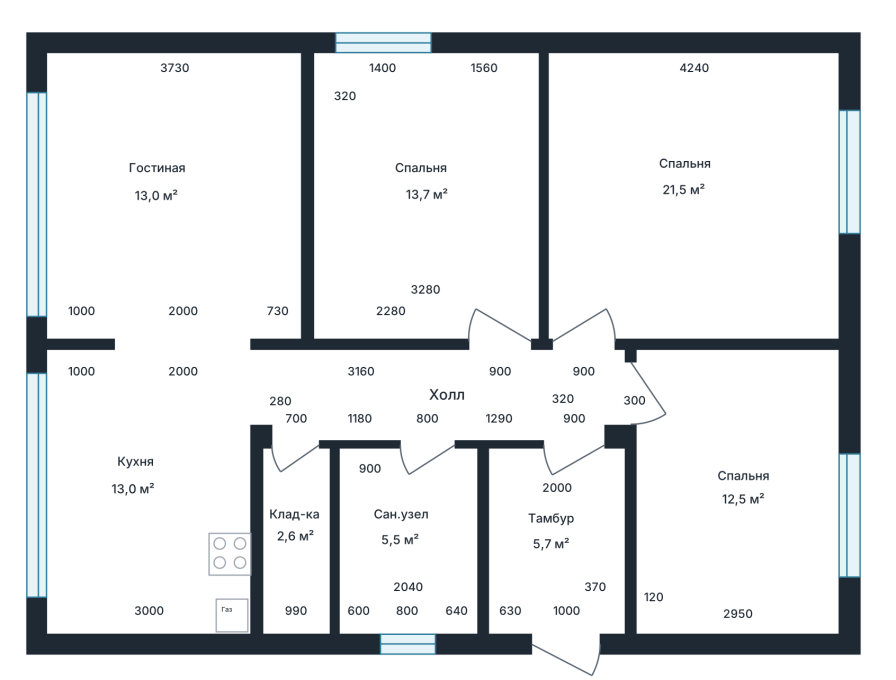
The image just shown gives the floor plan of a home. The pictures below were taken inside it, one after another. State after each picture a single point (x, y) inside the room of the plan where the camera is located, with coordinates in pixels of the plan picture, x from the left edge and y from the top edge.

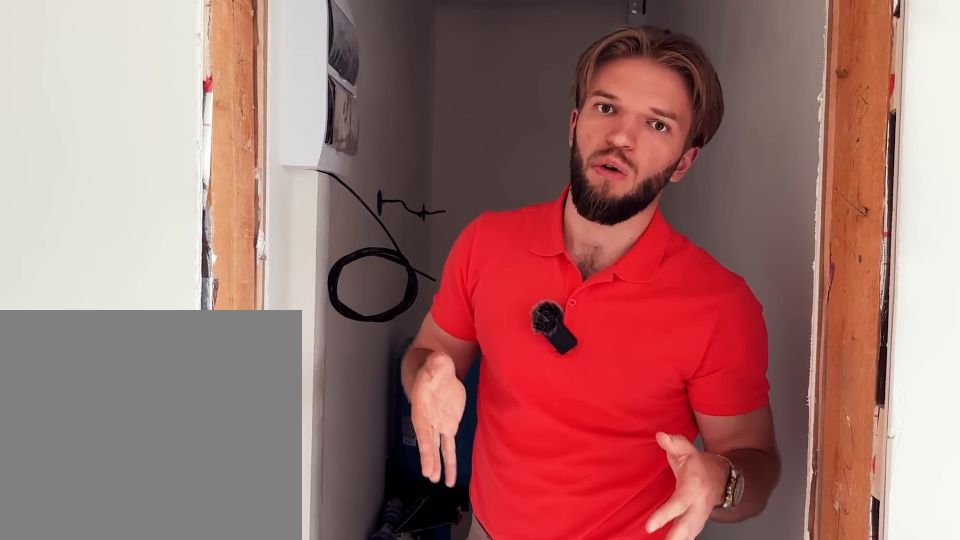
(283, 543)
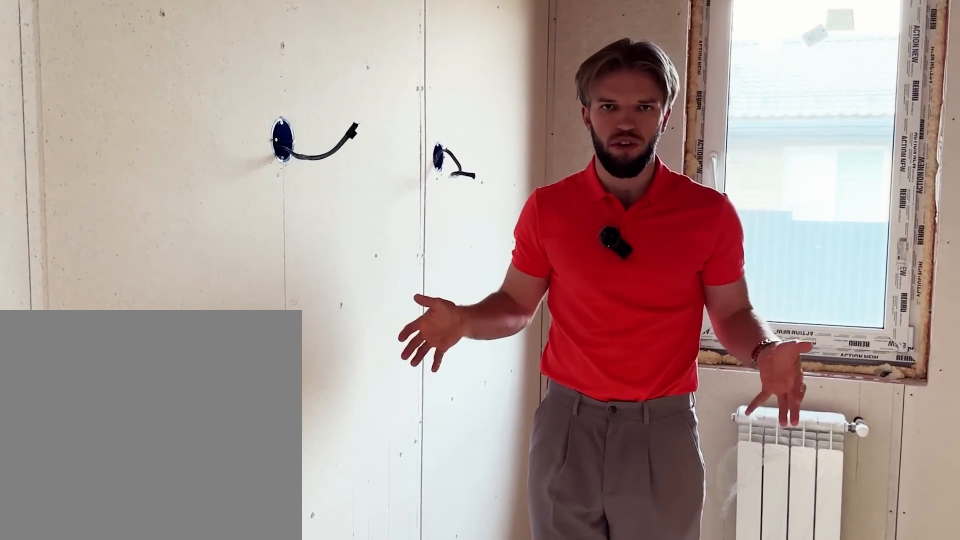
(406, 544)
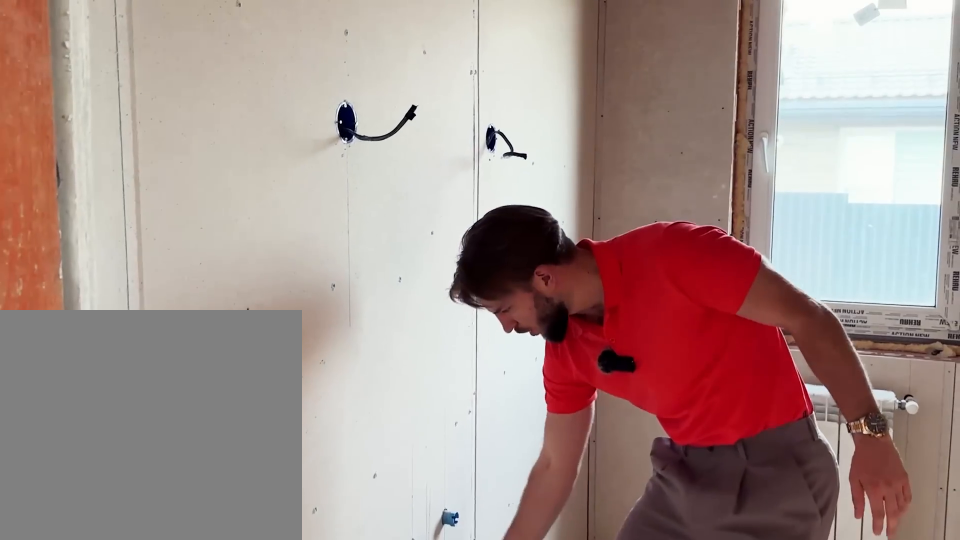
(406, 544)
